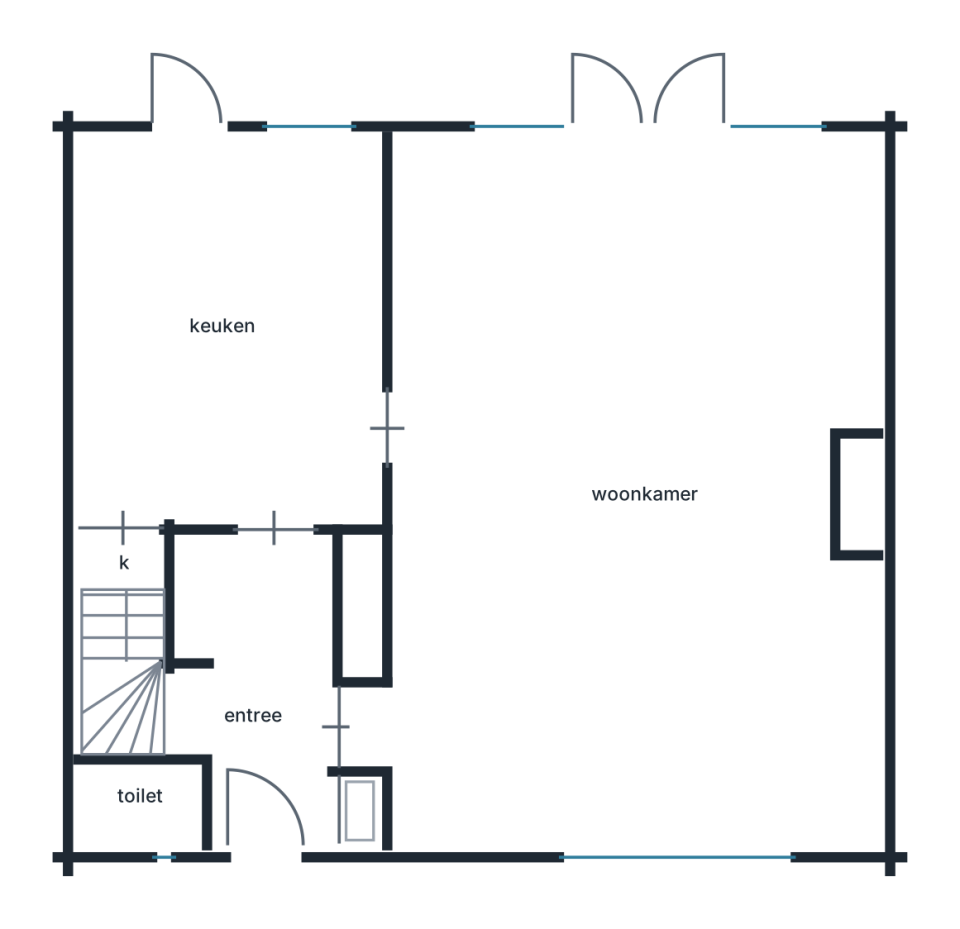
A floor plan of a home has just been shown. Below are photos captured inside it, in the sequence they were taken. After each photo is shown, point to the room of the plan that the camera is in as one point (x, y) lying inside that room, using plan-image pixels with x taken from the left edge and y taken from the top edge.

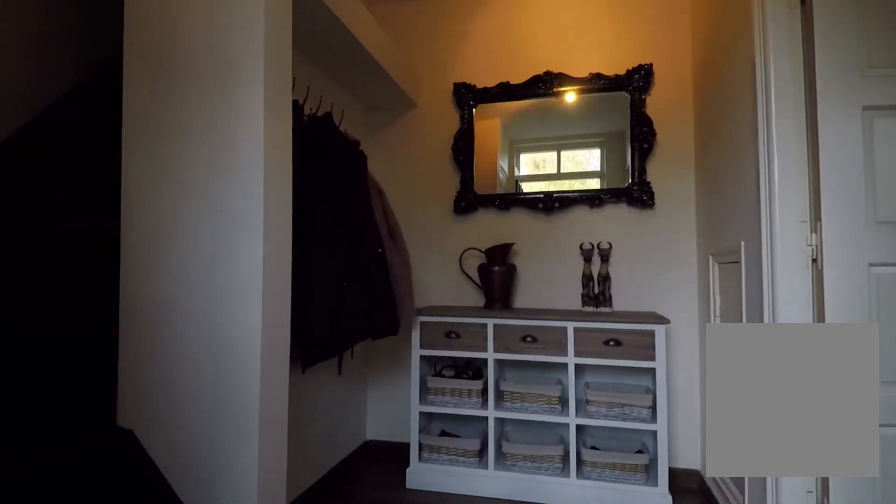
(258, 688)
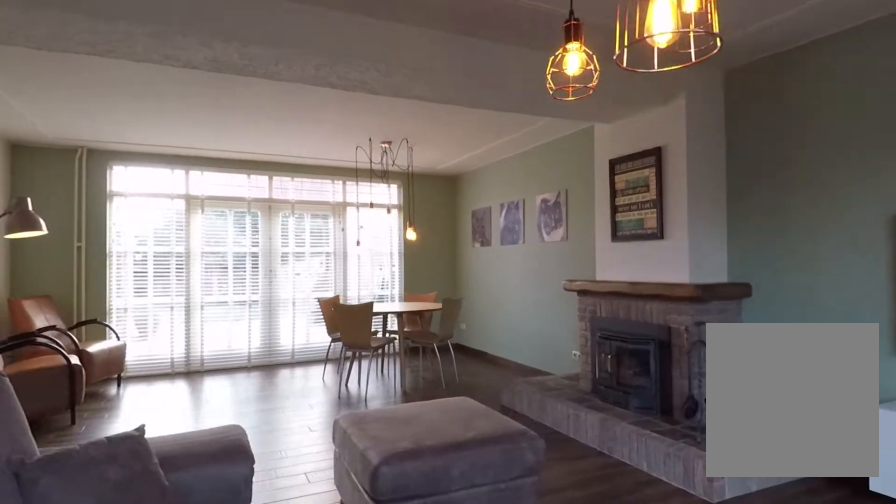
(638, 226)
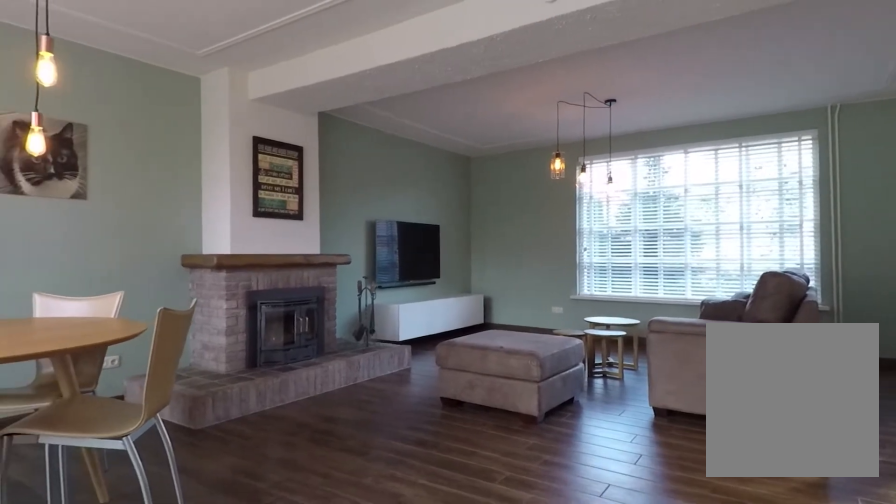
(638, 226)
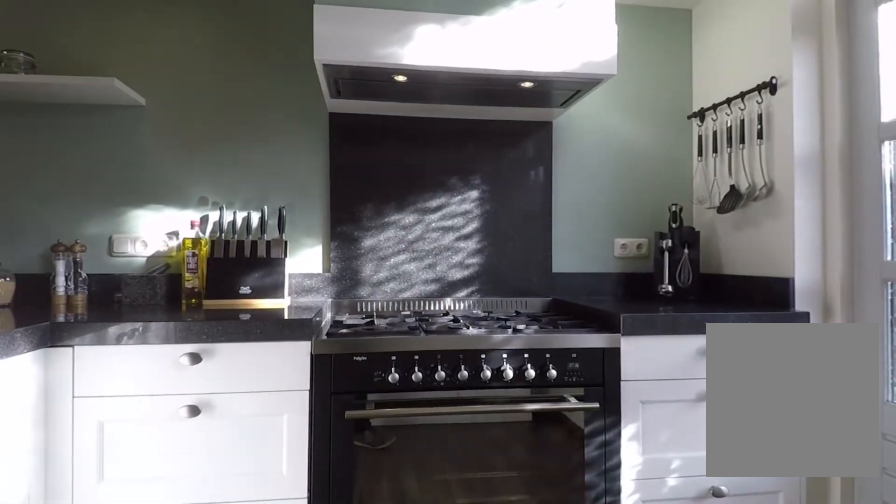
(232, 284)
